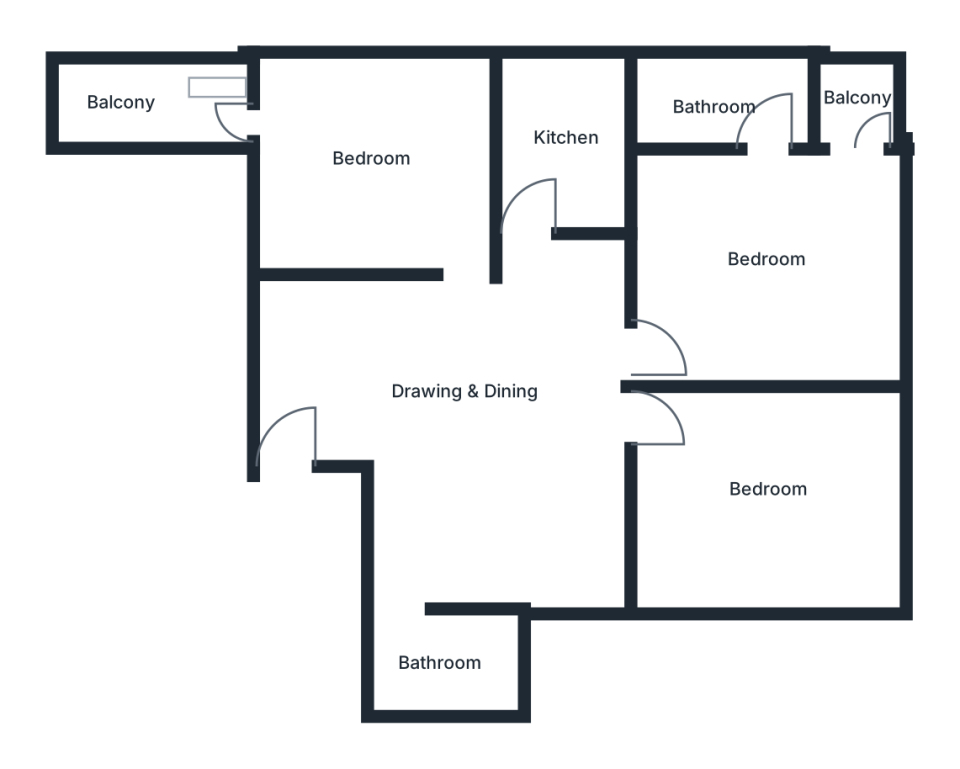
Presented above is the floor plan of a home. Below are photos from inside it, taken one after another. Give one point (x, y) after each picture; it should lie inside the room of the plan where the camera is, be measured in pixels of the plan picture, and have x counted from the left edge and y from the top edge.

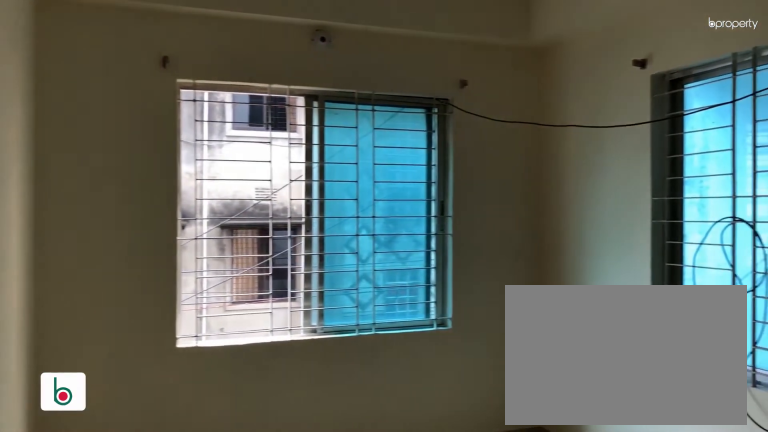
(771, 491)
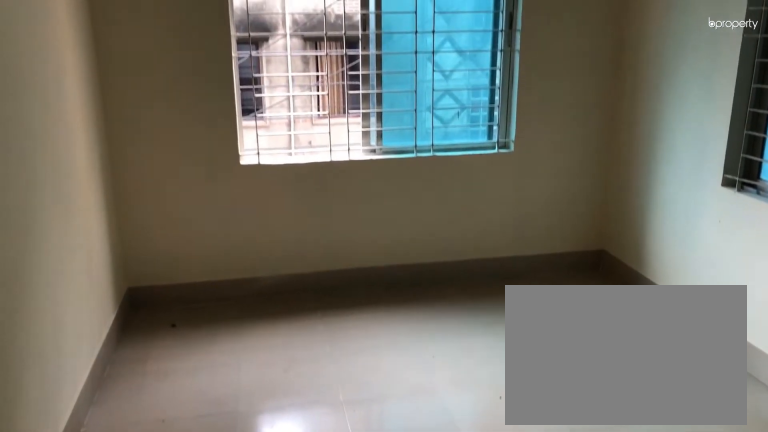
(771, 491)
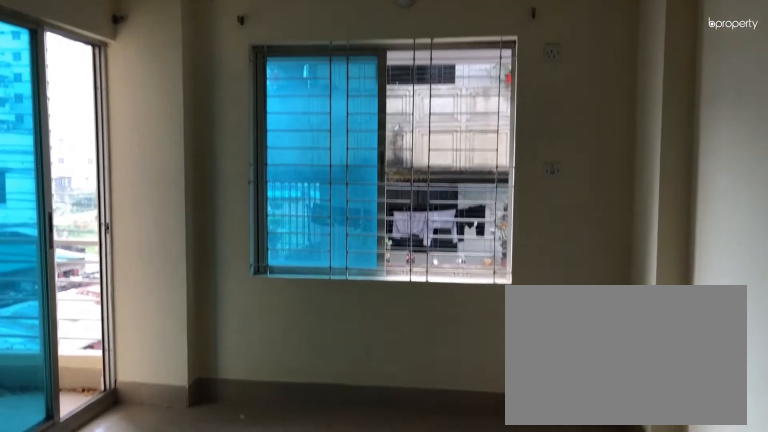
(770, 256)
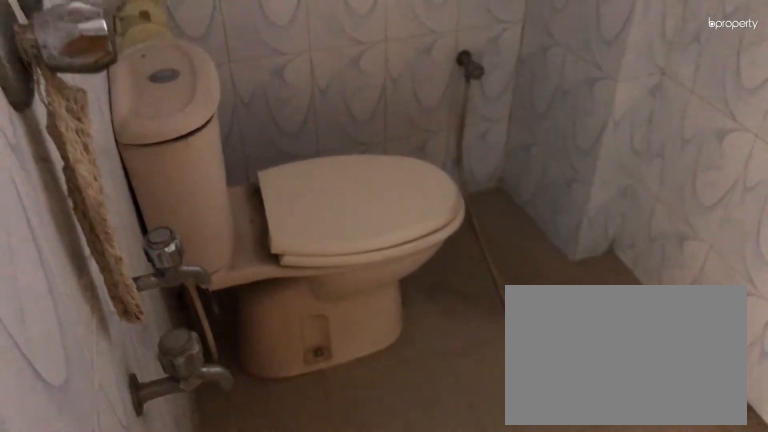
(713, 110)
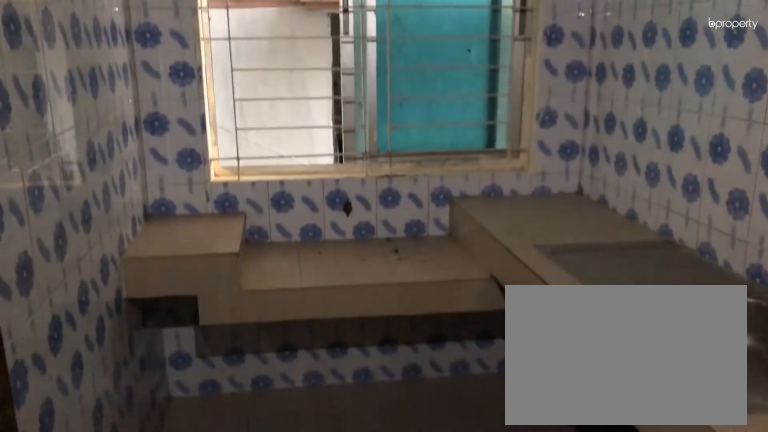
(567, 131)
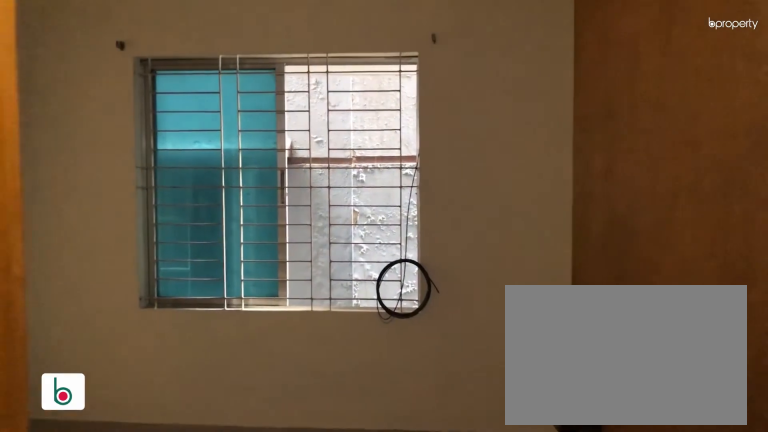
(369, 157)
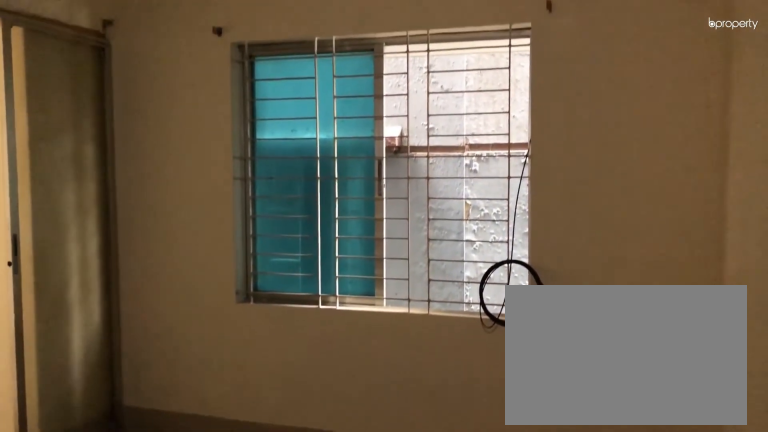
(369, 157)
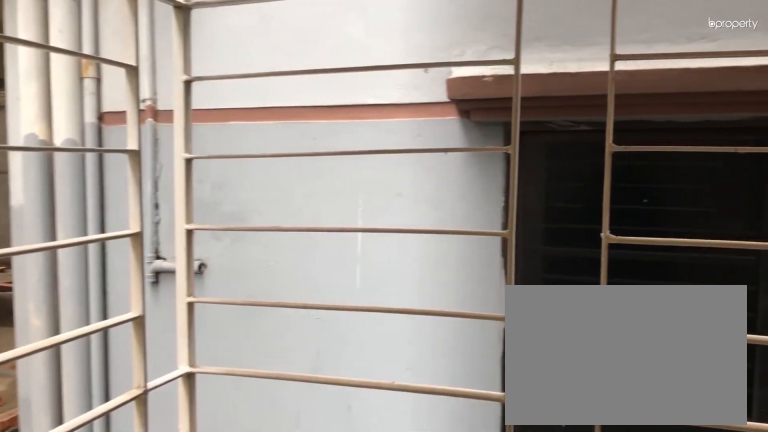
(123, 105)
